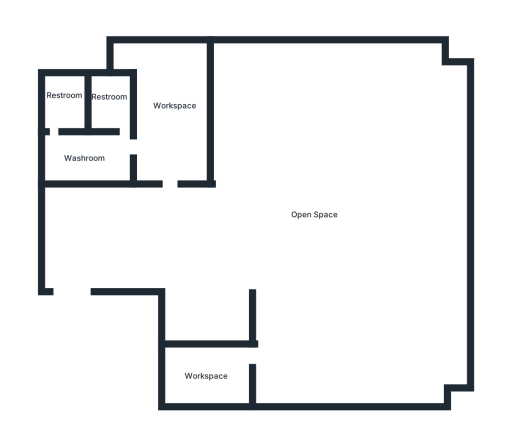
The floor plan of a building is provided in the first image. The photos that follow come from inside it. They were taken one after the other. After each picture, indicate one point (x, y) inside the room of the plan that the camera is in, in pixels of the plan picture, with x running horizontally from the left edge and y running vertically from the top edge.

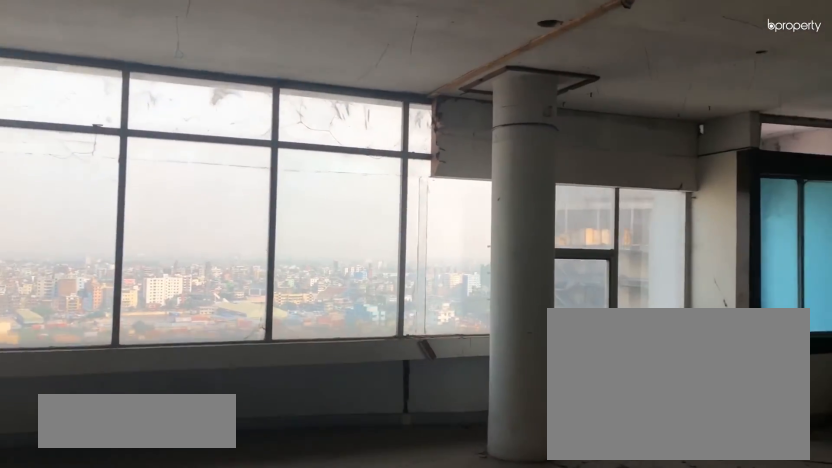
(318, 223)
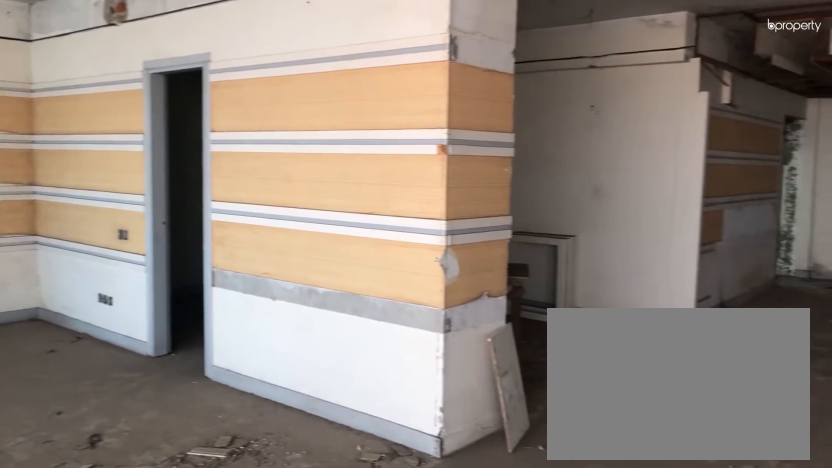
(349, 303)
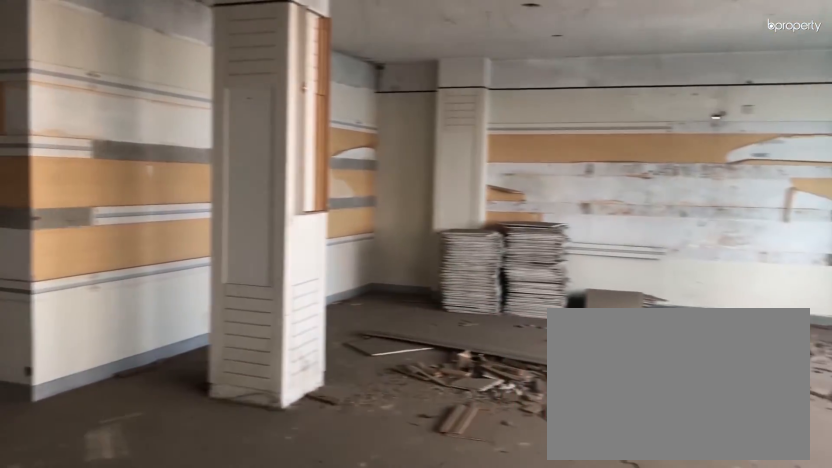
(319, 200)
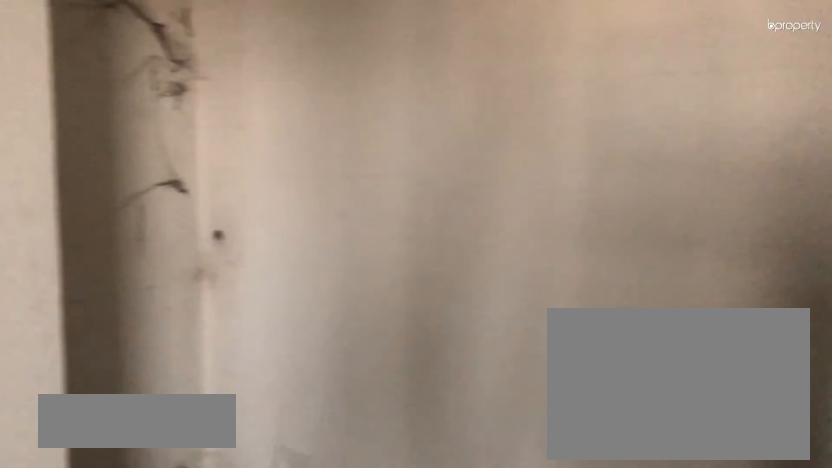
(209, 378)
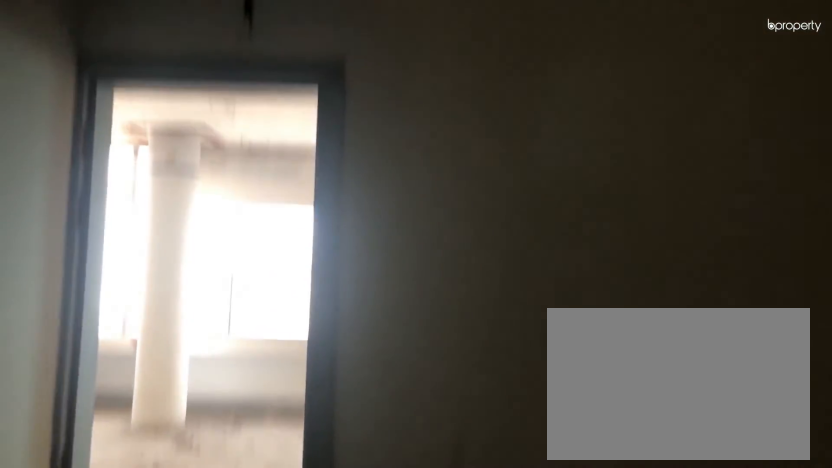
(209, 378)
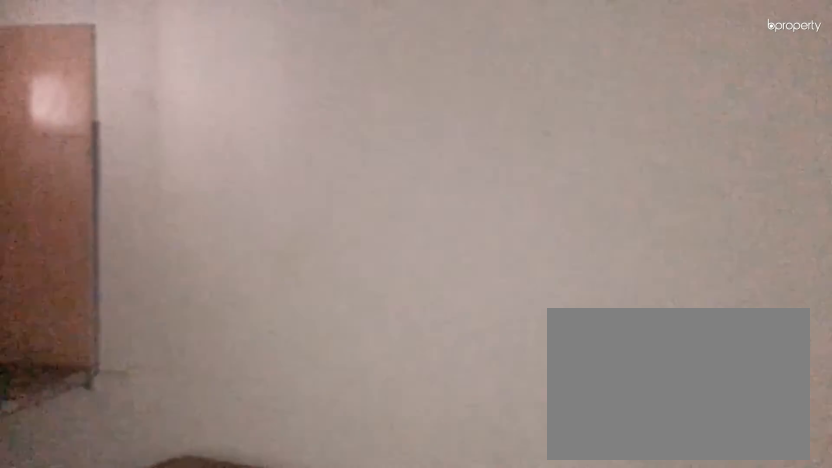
(168, 120)
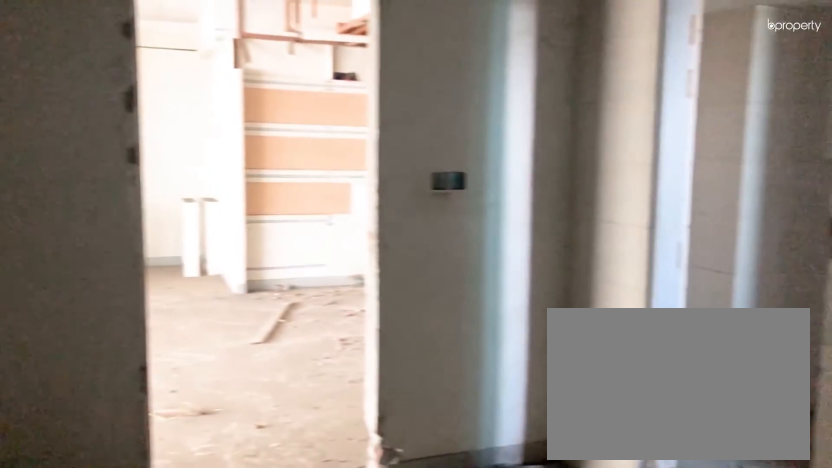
(168, 120)
